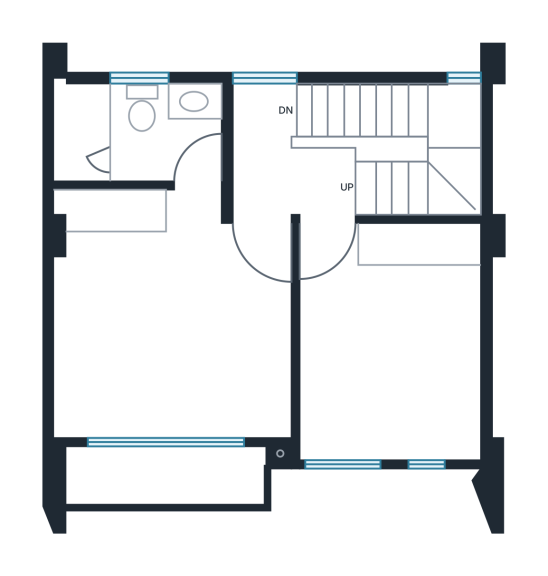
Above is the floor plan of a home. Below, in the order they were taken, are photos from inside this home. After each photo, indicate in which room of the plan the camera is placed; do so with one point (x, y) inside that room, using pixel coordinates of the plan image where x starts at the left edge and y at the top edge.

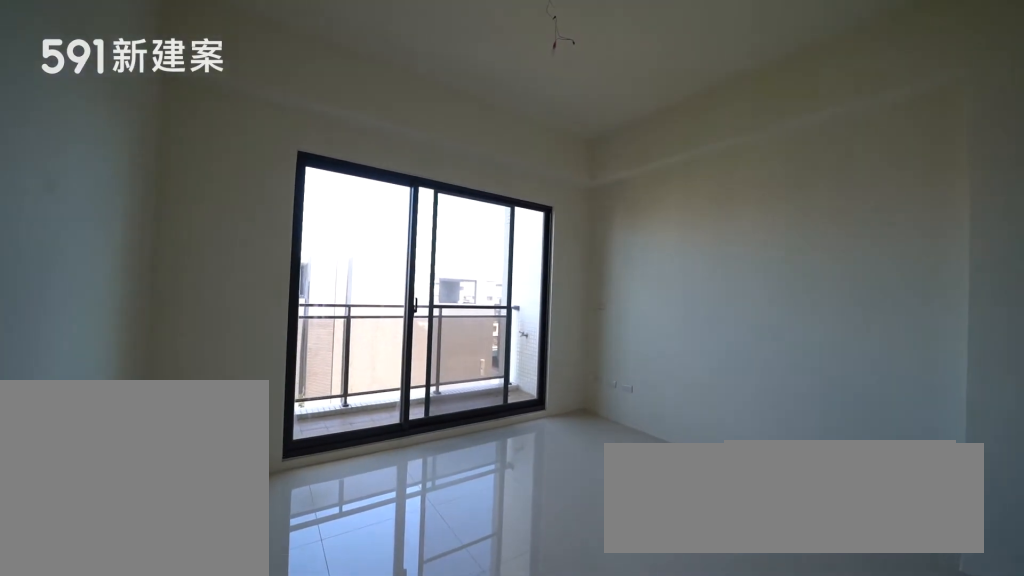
(165, 319)
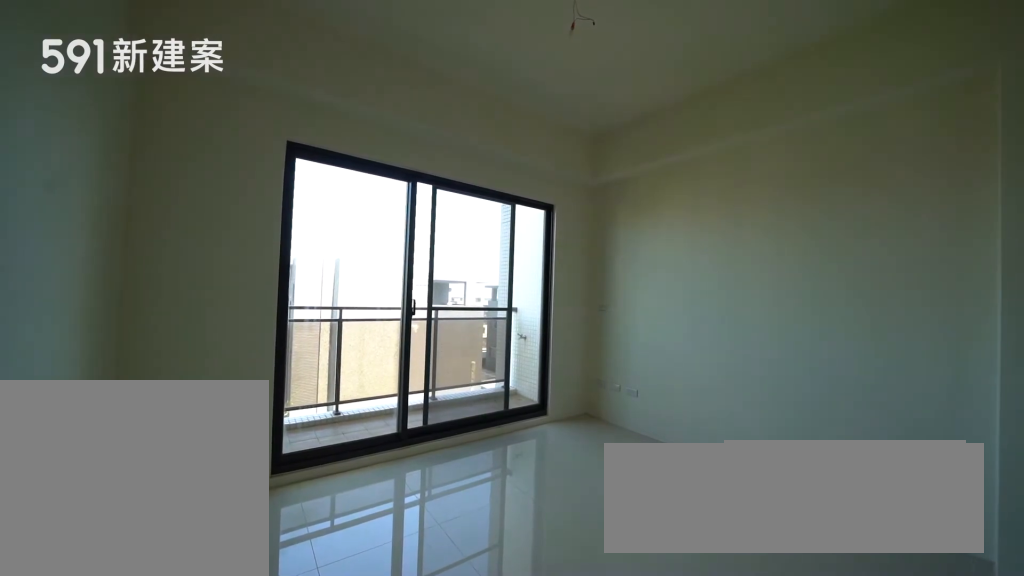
(165, 319)
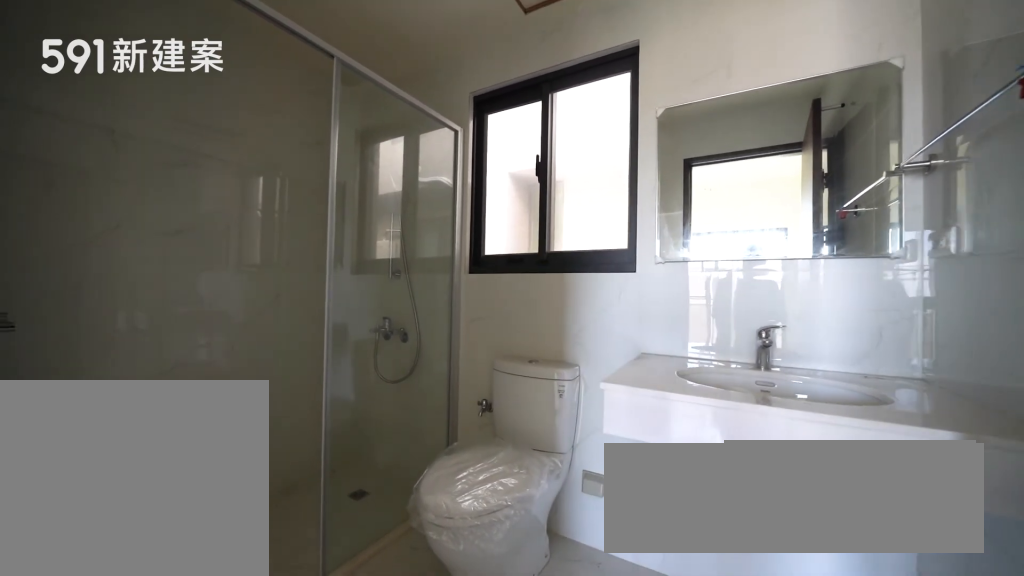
(136, 128)
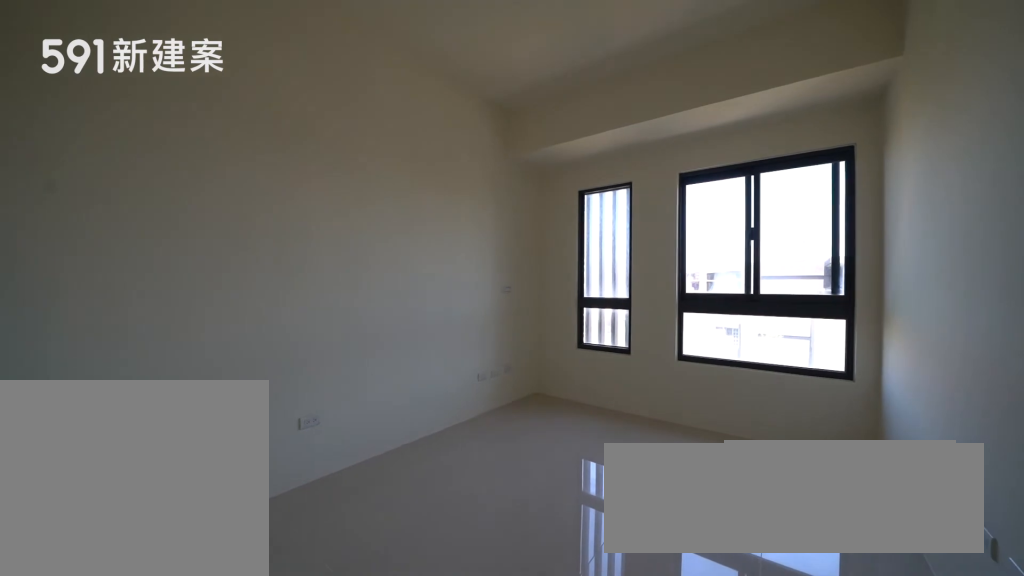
(392, 342)
